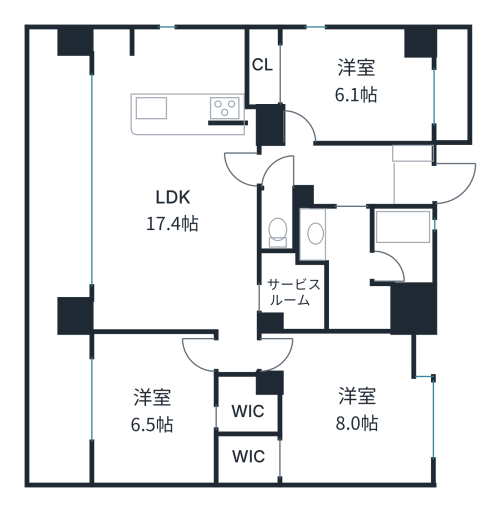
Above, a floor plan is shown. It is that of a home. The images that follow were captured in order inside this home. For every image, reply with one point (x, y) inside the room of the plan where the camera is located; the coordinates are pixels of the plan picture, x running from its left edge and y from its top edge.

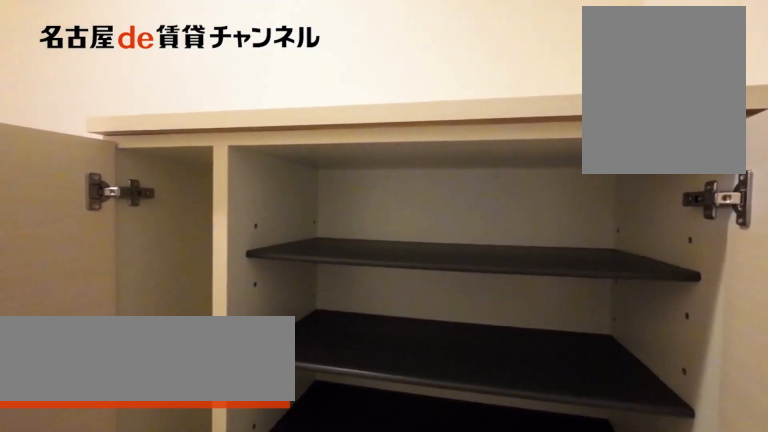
(410, 176)
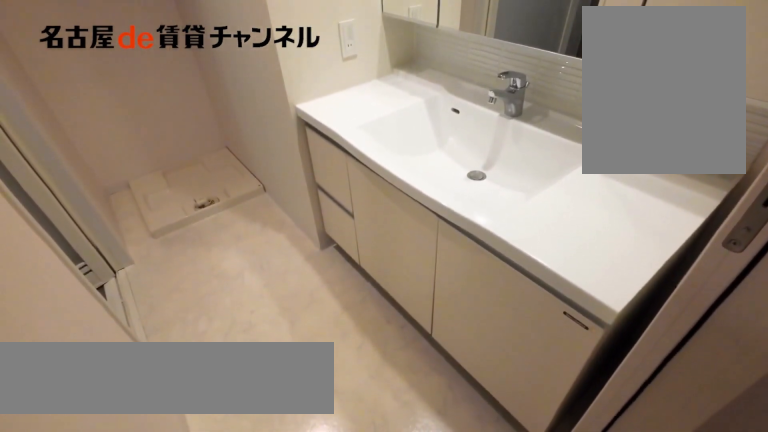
(346, 265)
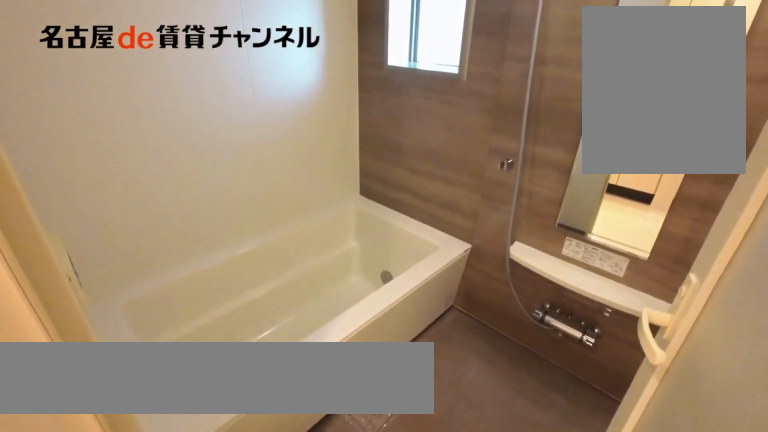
(400, 245)
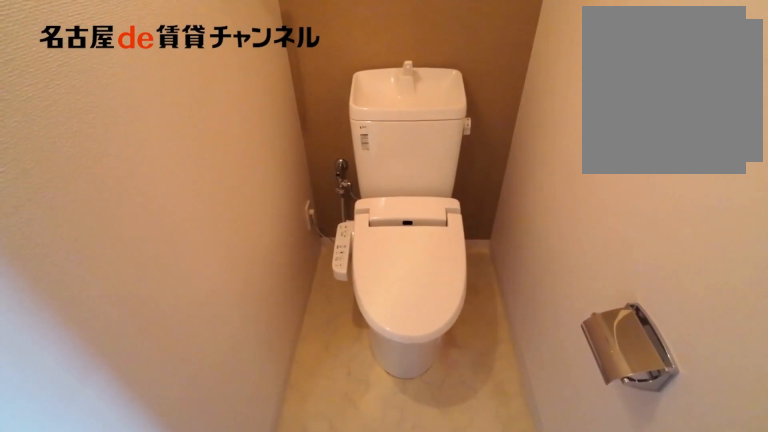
(277, 219)
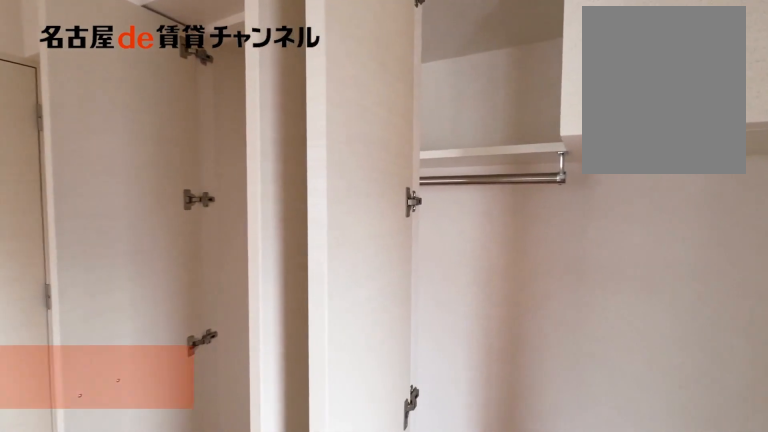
(339, 85)
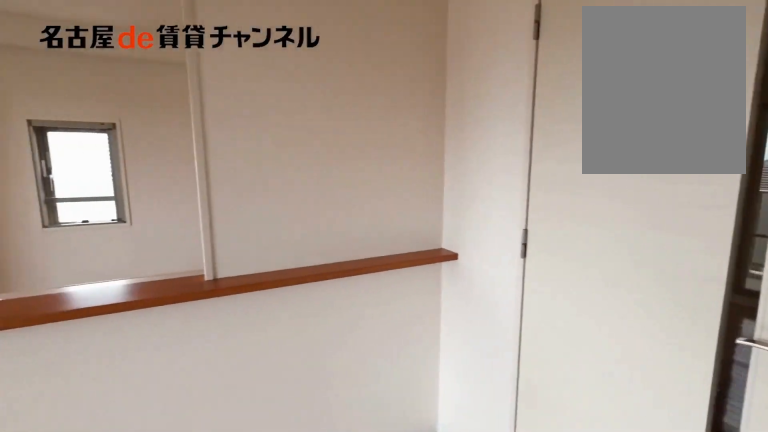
(172, 179)
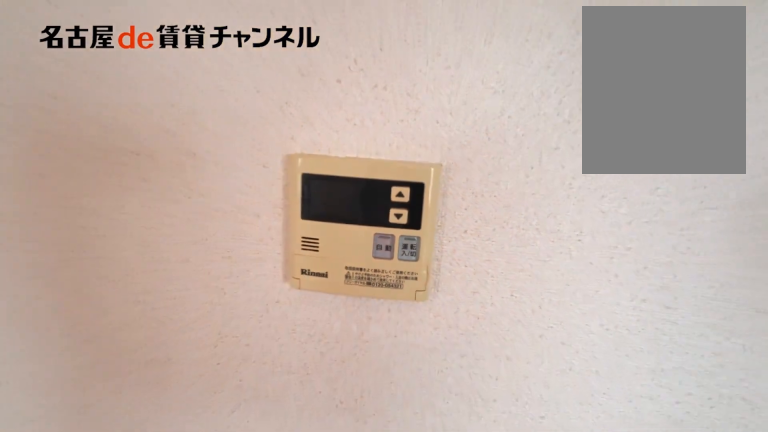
(172, 179)
